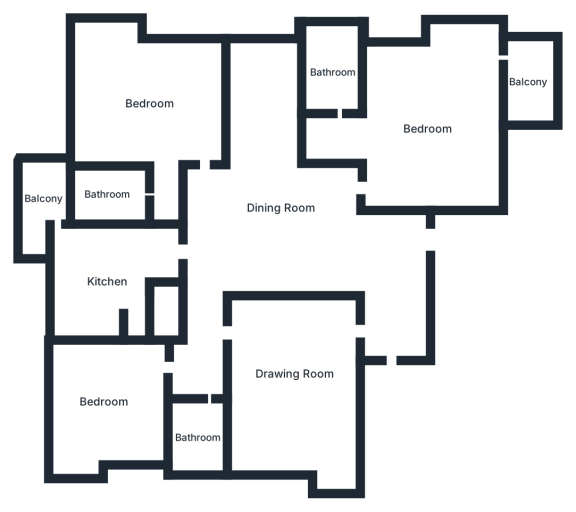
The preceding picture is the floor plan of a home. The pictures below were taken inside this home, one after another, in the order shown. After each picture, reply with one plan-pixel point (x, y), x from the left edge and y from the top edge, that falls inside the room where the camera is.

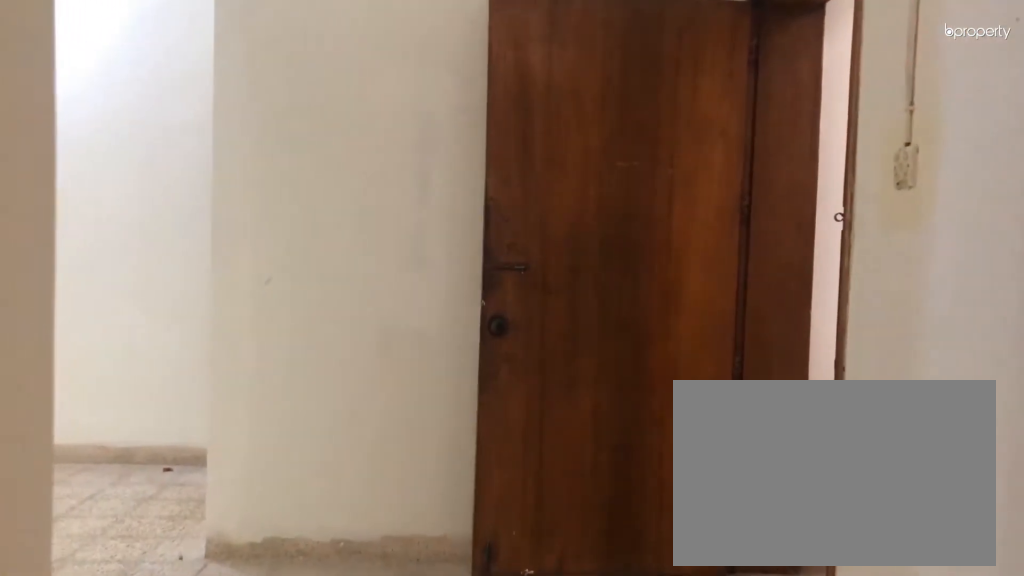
(391, 313)
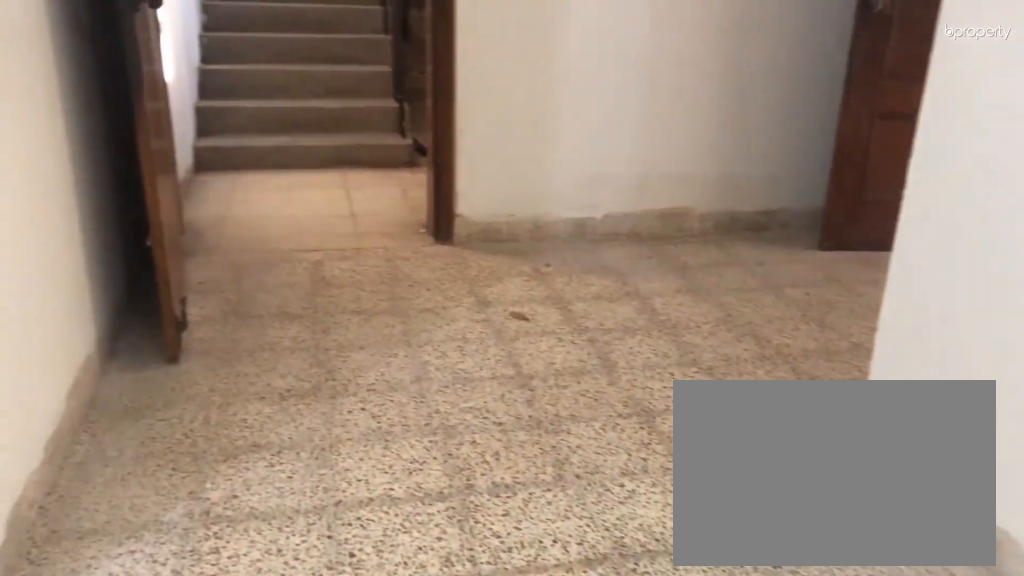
(276, 205)
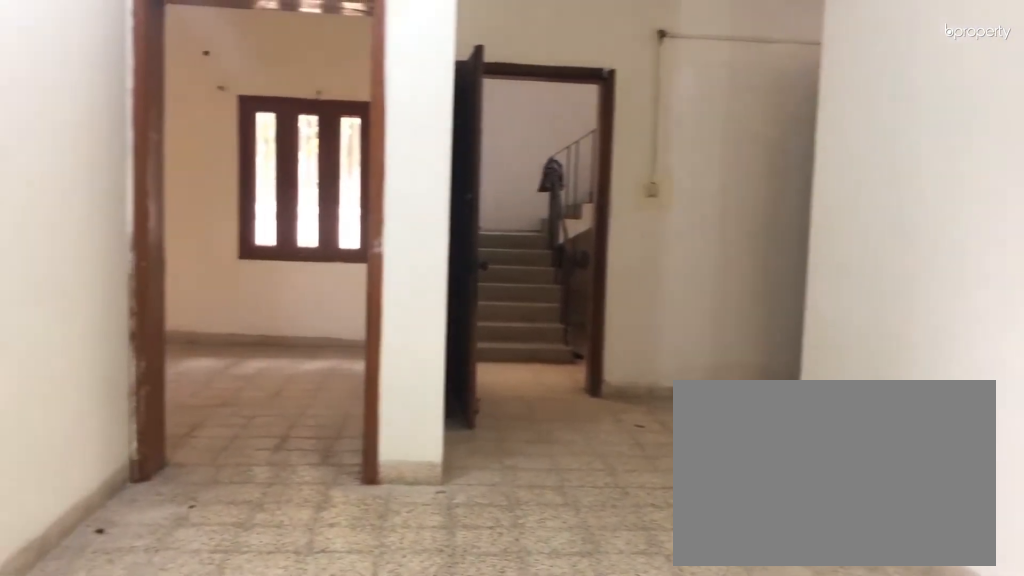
(276, 205)
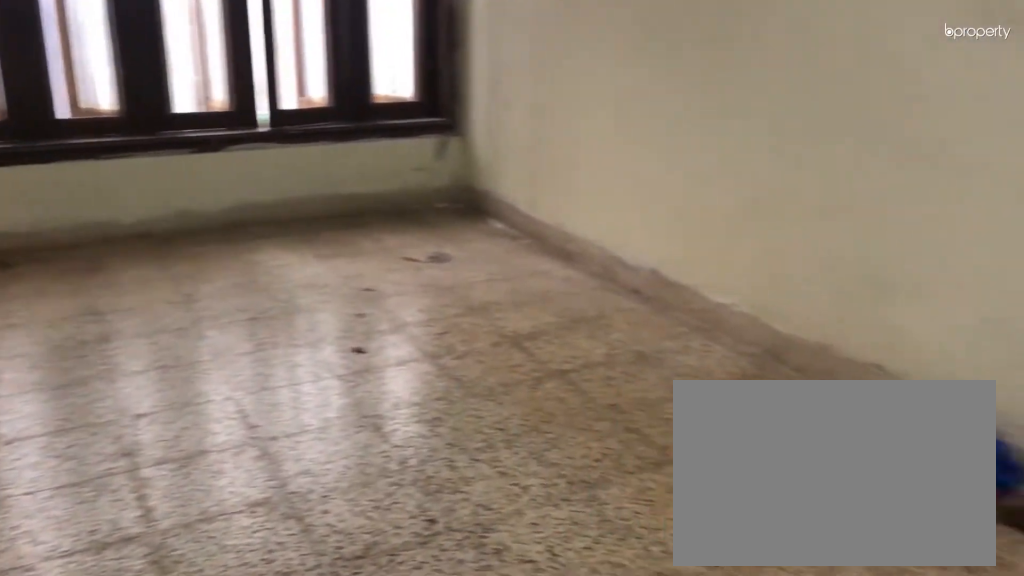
(295, 374)
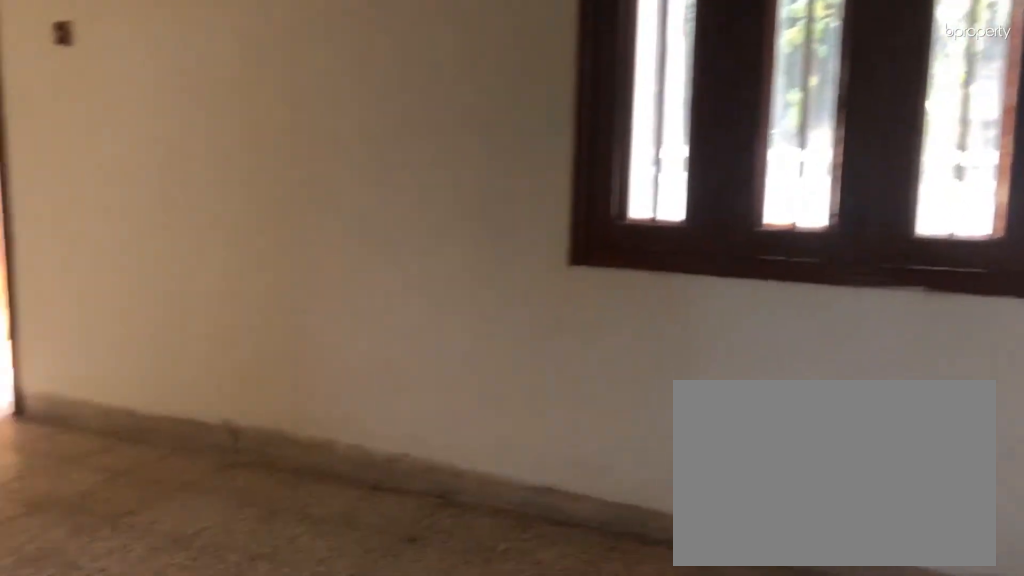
(426, 130)
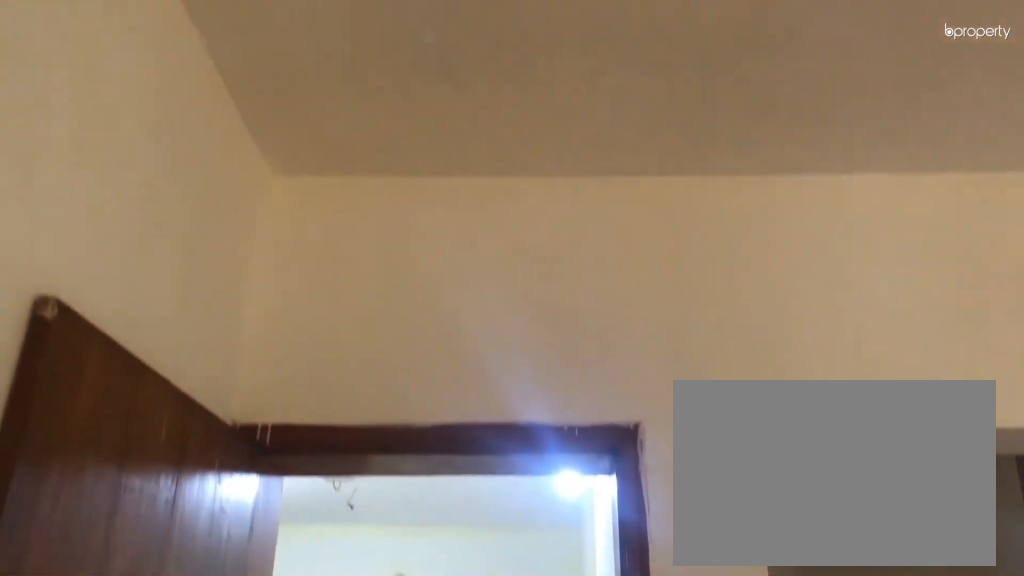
(426, 130)
